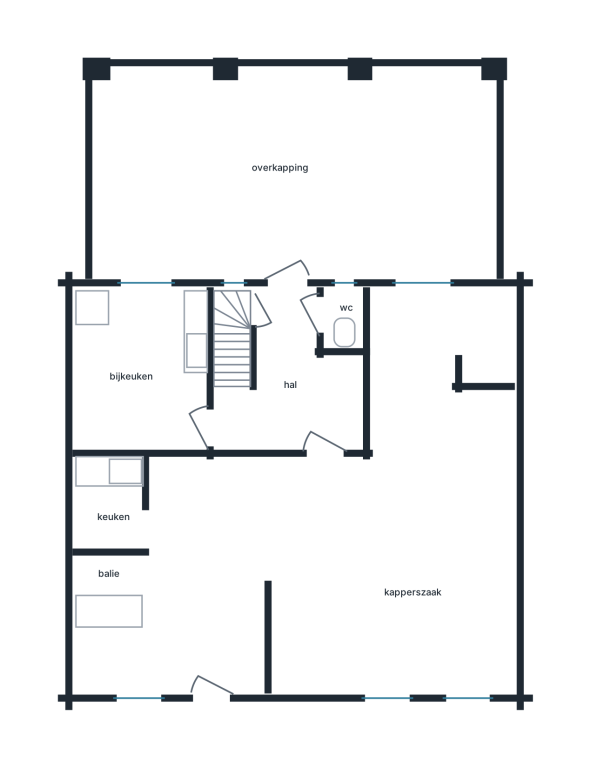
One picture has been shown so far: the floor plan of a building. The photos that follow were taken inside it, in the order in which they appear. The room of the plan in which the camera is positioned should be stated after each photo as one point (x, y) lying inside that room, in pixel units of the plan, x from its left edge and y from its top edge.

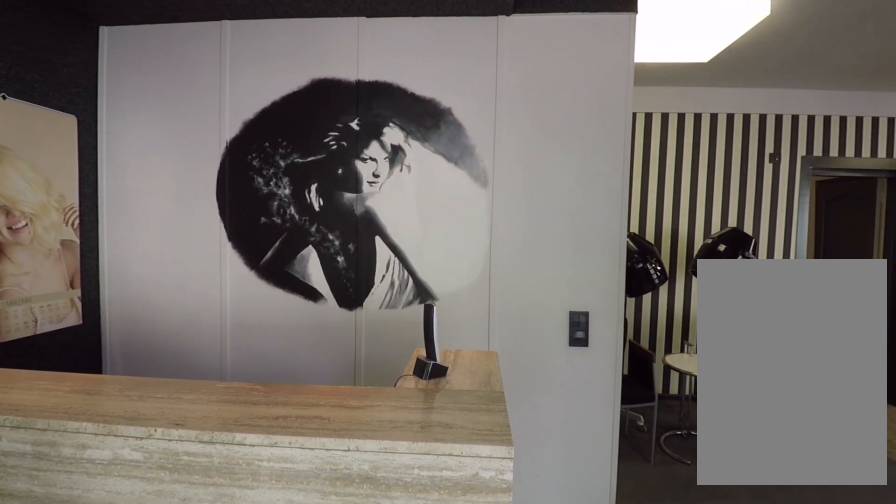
(170, 574)
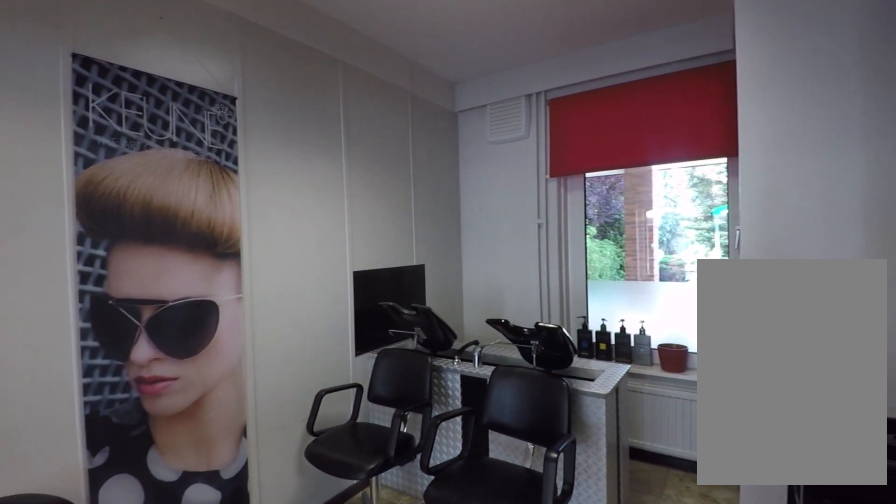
(400, 531)
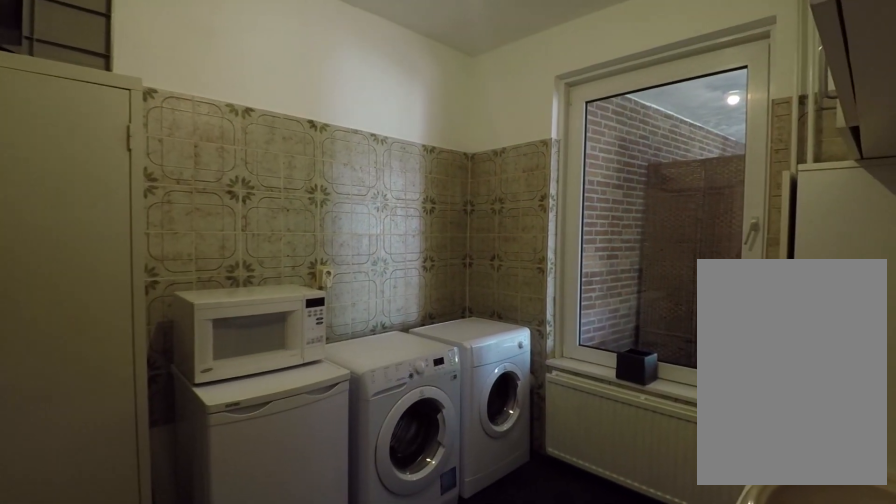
(141, 370)
